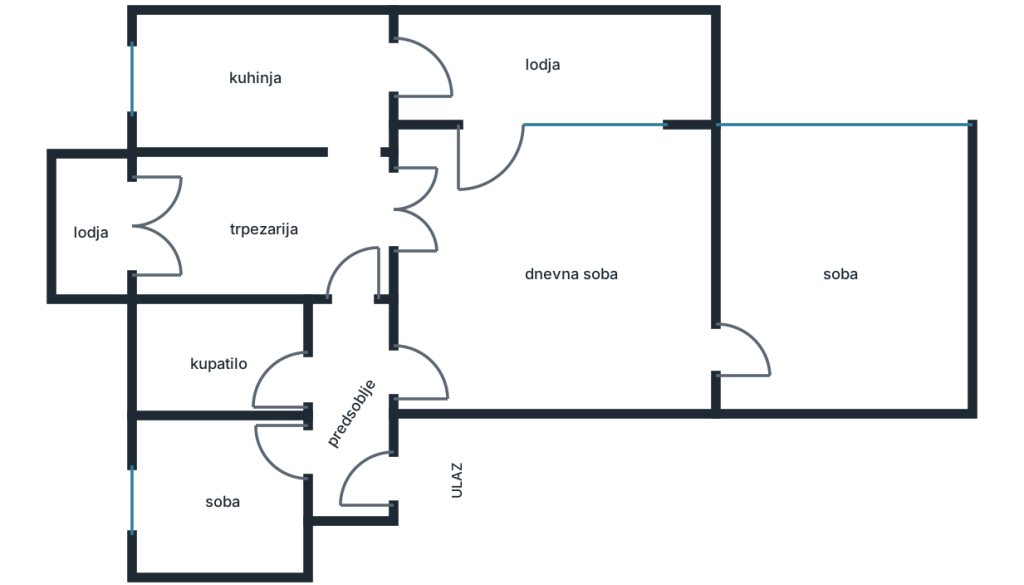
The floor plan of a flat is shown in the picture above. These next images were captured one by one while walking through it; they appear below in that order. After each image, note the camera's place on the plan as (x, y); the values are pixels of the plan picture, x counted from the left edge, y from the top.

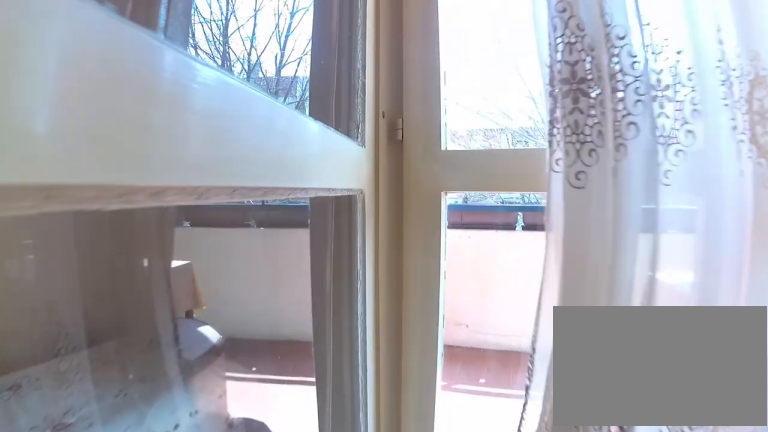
(442, 224)
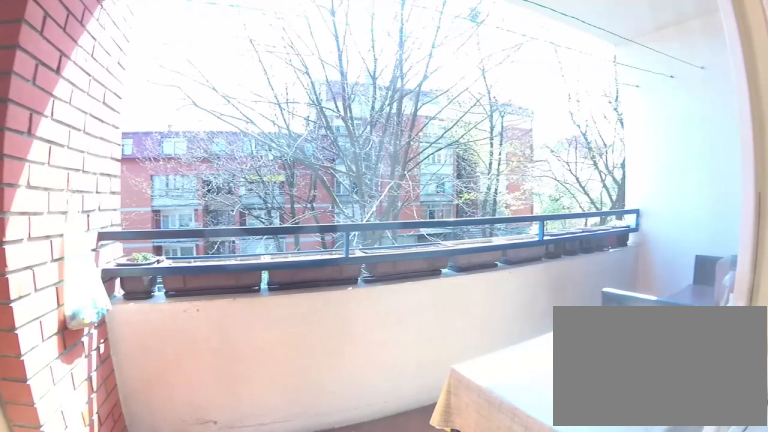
(438, 166)
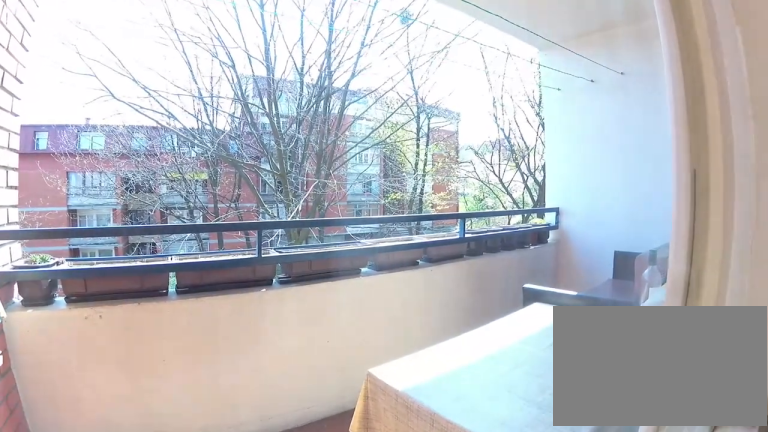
(439, 166)
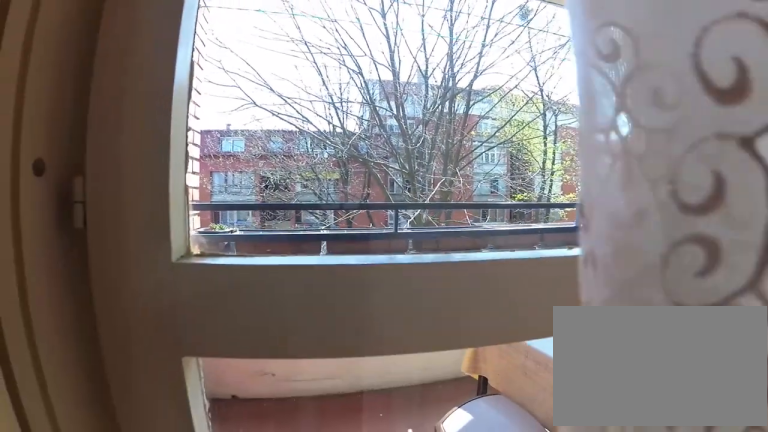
(445, 198)
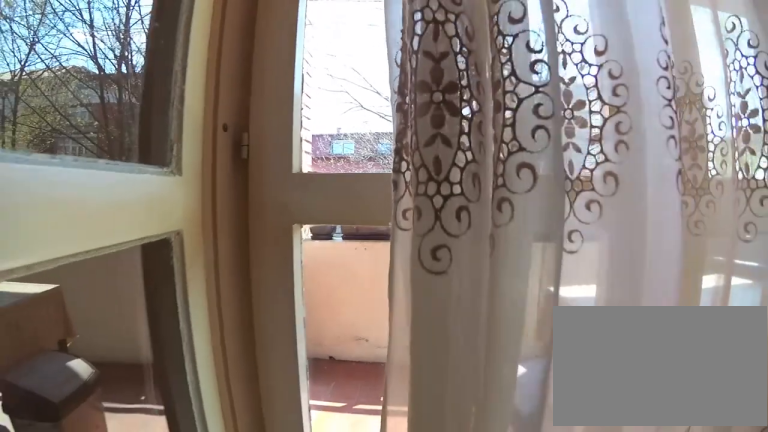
(451, 226)
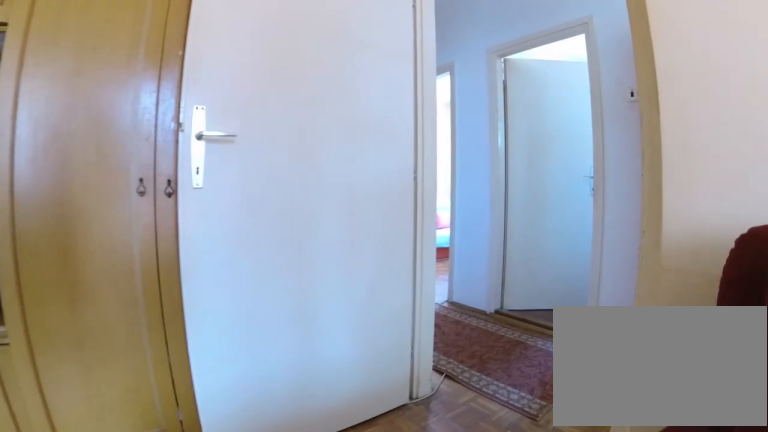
(466, 296)
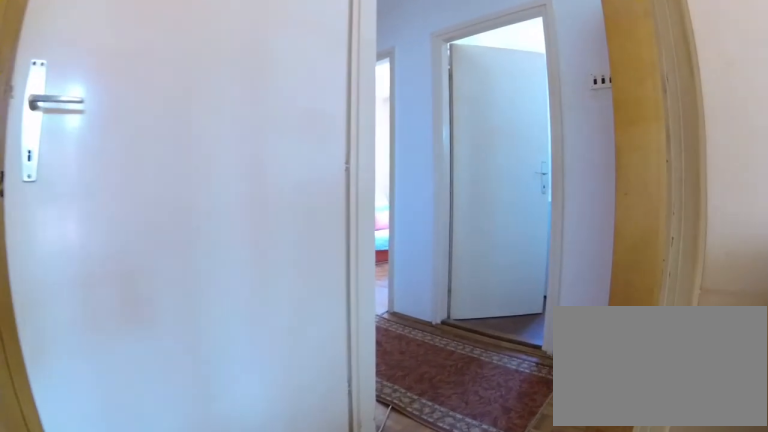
(465, 320)
